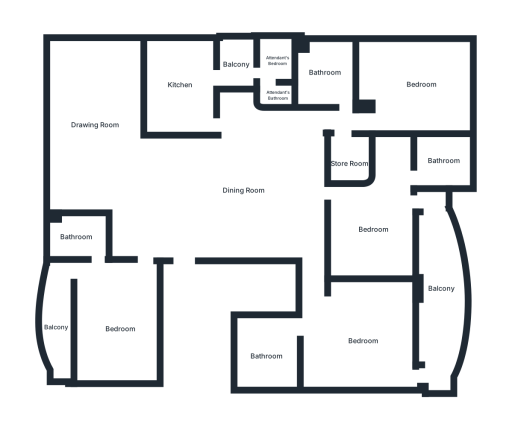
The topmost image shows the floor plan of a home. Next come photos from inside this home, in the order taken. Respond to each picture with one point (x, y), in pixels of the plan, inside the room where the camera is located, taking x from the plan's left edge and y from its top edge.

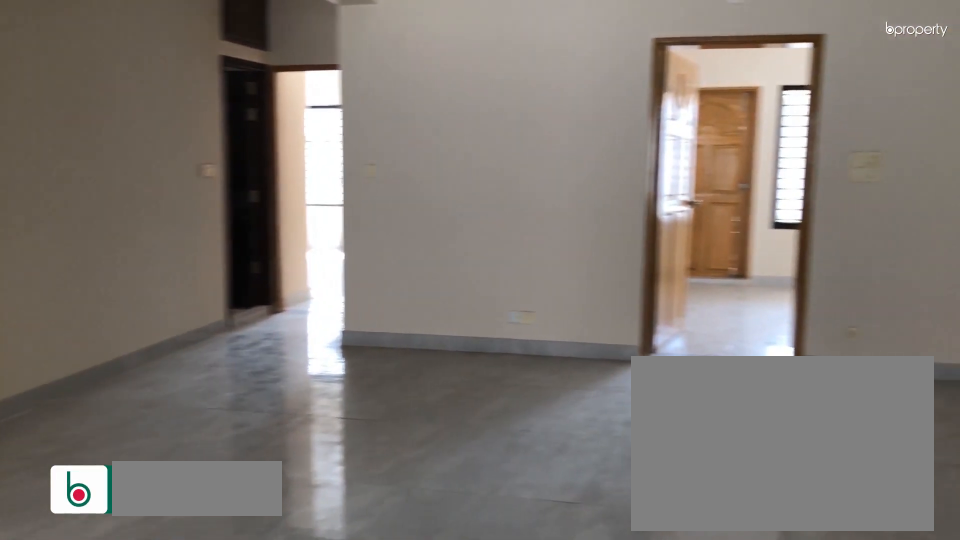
(244, 189)
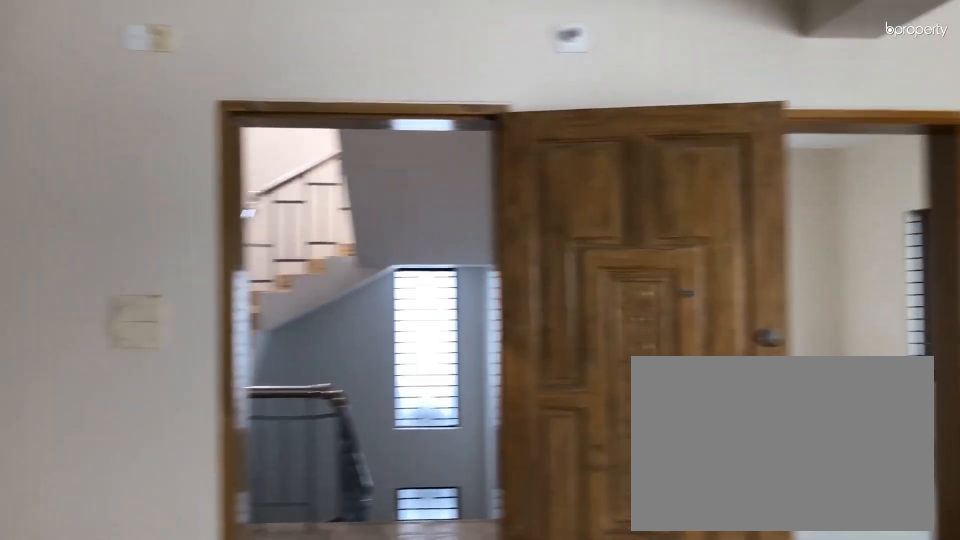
(244, 189)
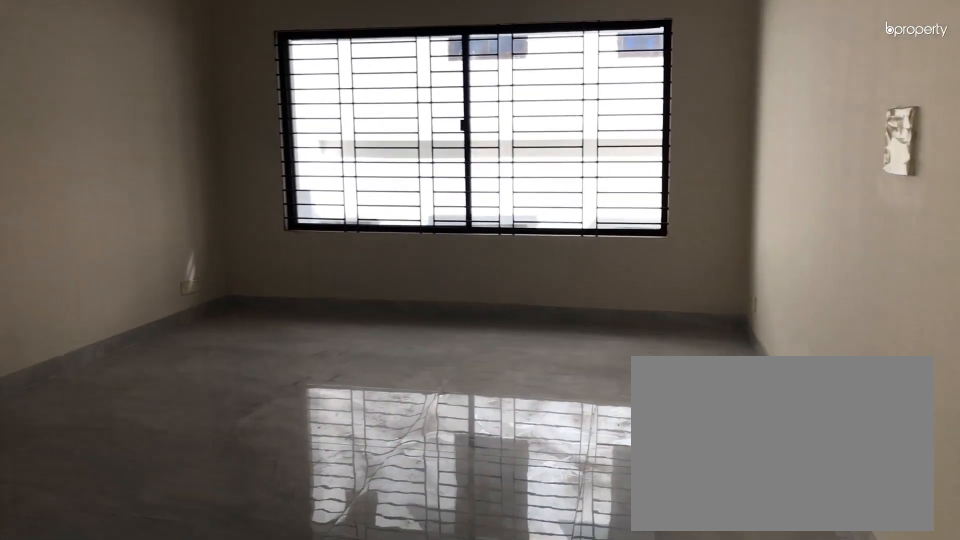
(93, 110)
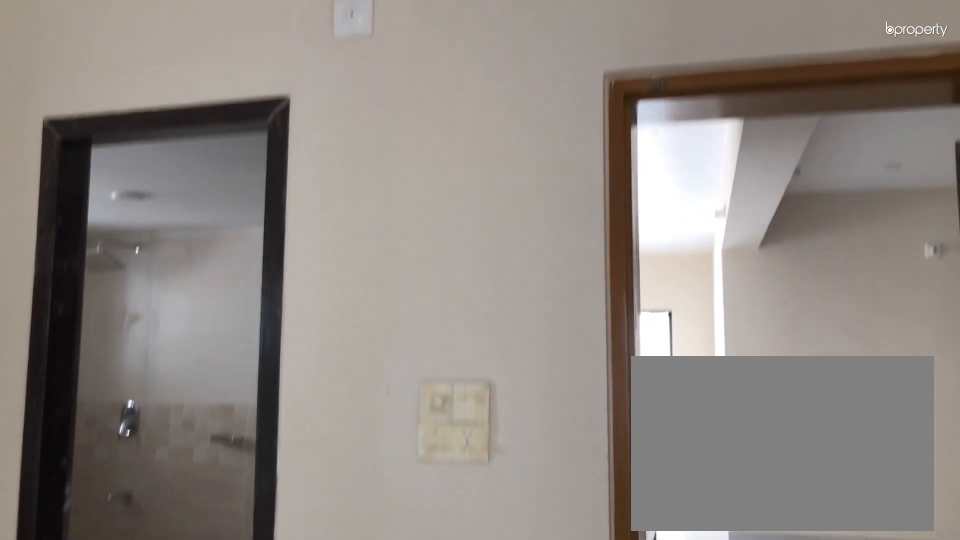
(116, 330)
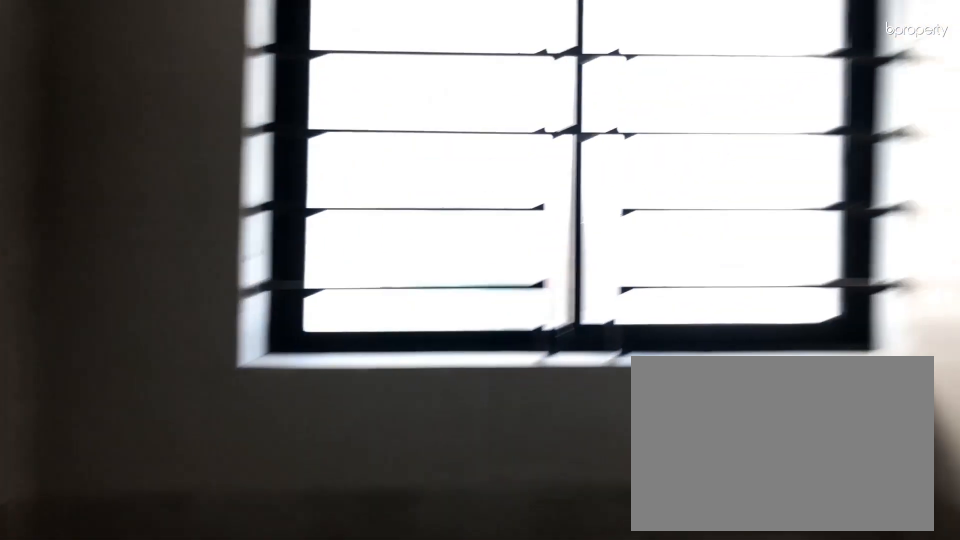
(78, 236)
